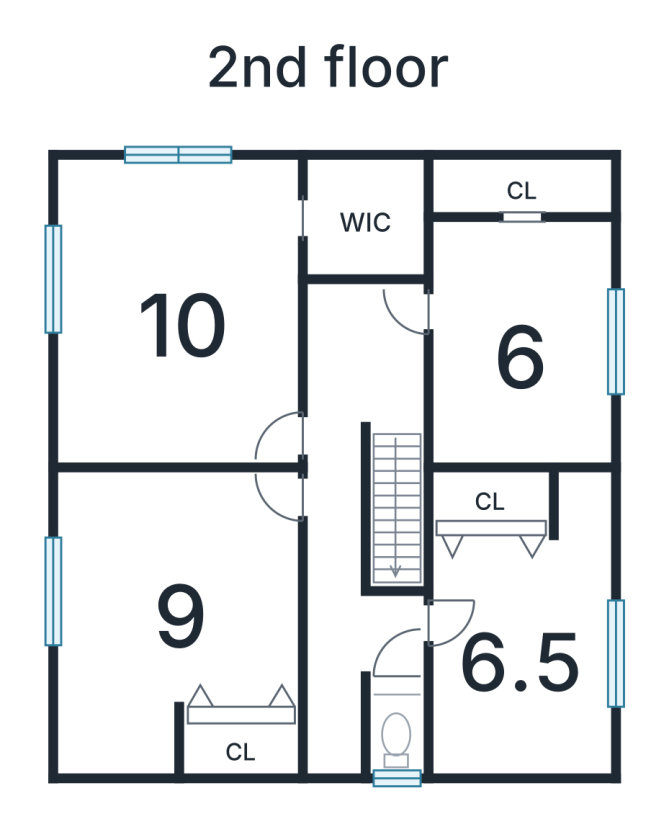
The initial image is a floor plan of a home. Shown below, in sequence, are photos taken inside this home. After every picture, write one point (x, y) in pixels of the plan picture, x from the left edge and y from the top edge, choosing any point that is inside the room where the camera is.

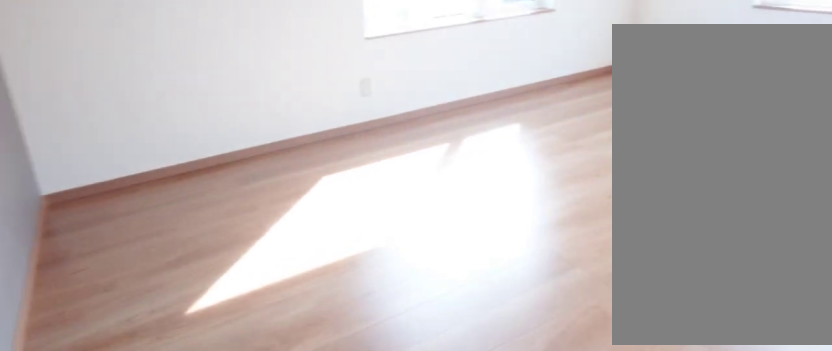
(180, 324)
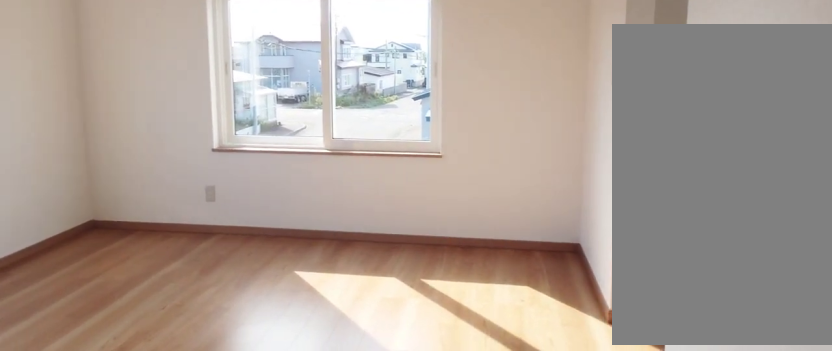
(180, 324)
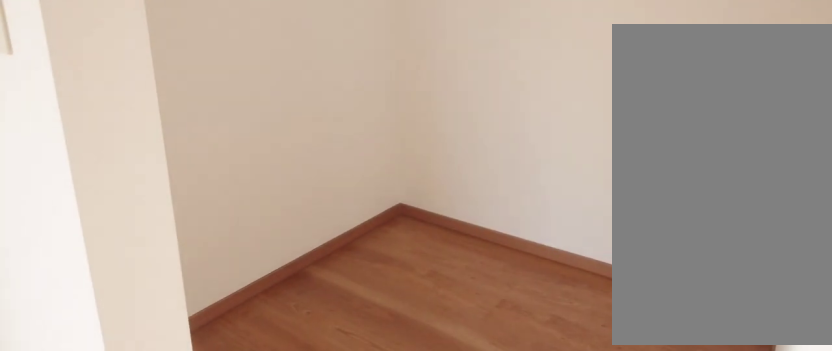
(357, 229)
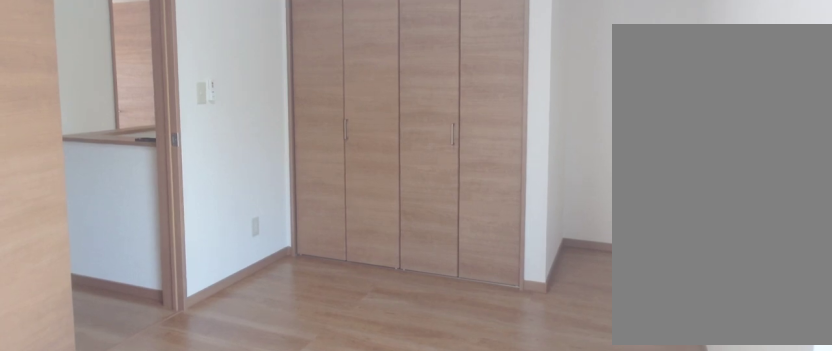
(514, 651)
